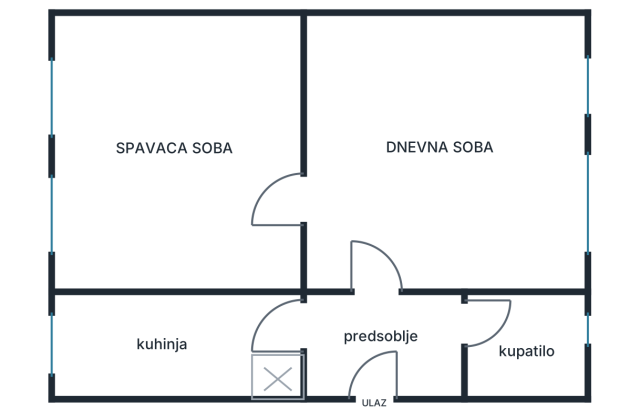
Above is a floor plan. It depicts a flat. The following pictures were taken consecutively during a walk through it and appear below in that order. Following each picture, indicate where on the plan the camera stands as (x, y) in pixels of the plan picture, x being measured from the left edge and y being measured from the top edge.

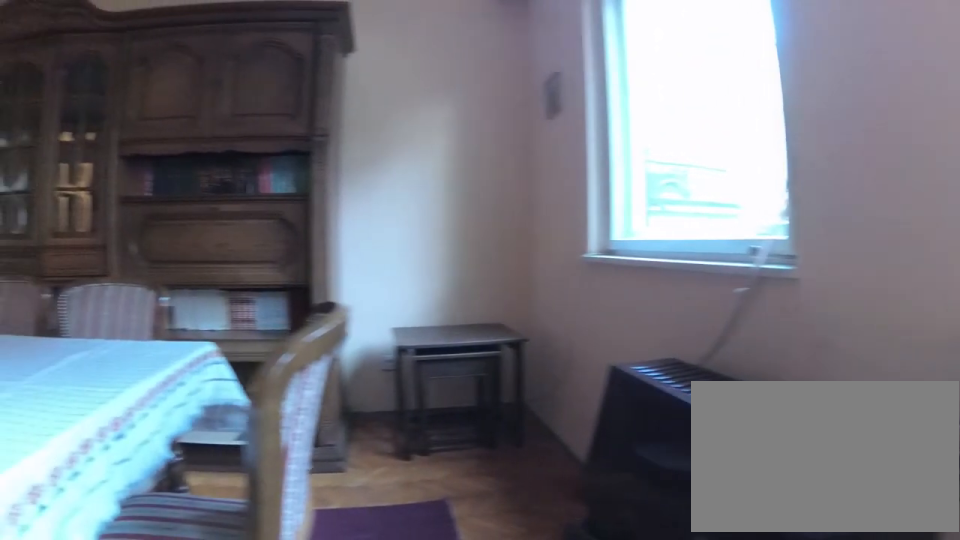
(530, 201)
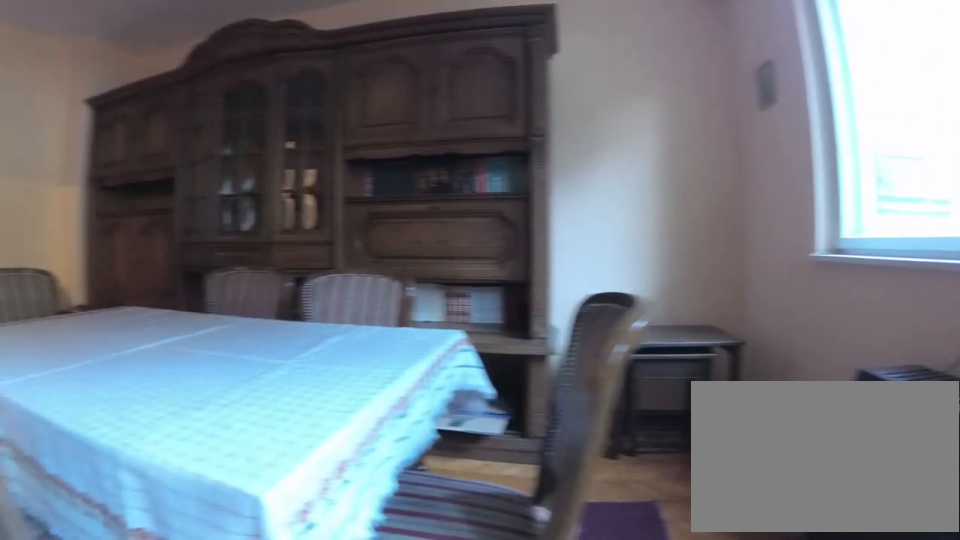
(539, 206)
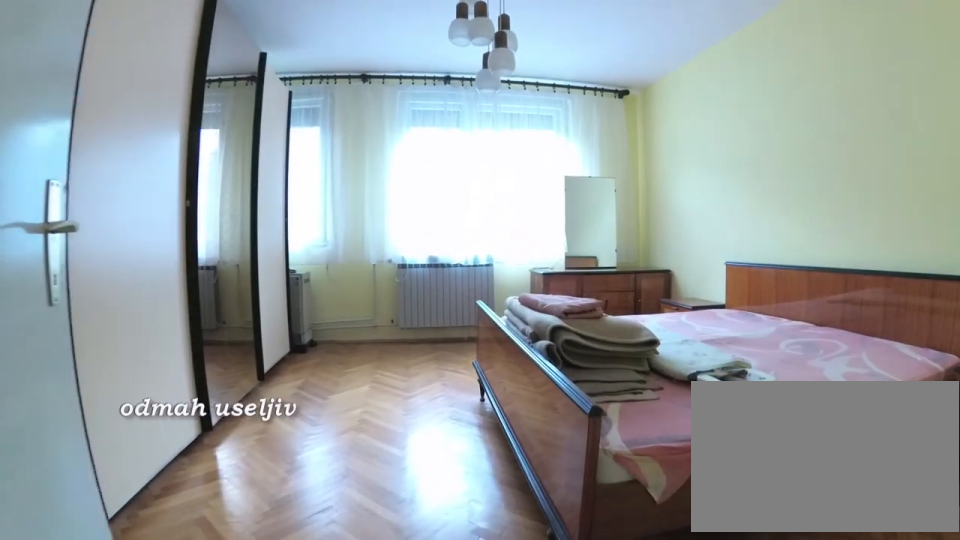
(313, 211)
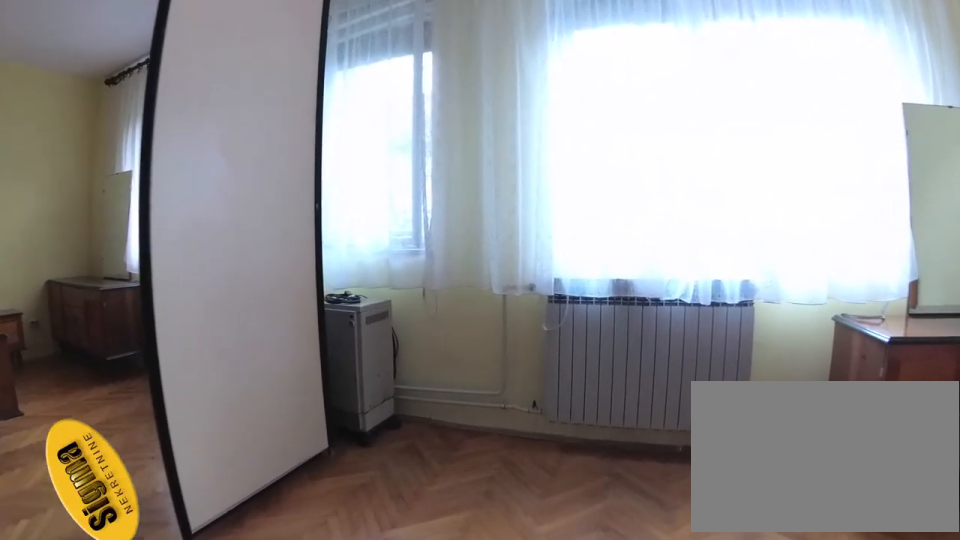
(211, 170)
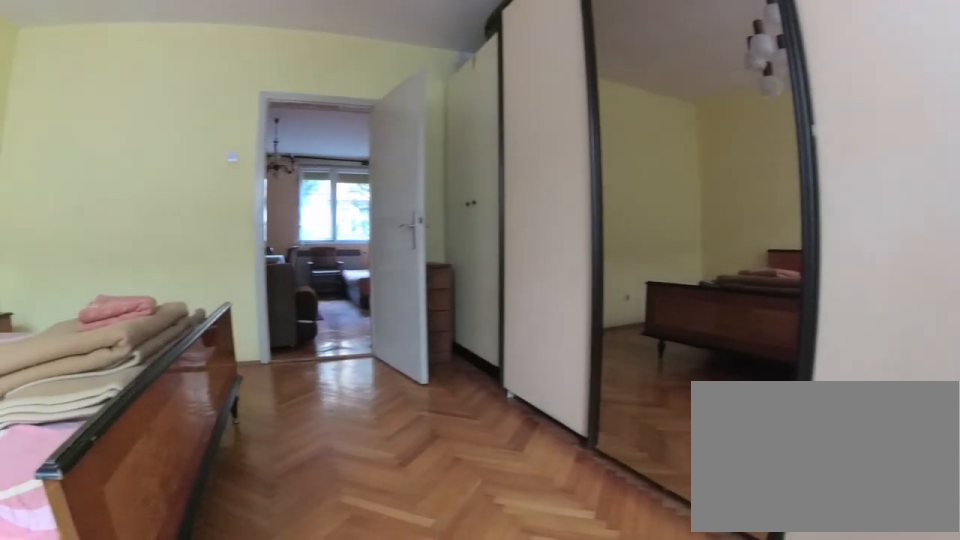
(125, 200)
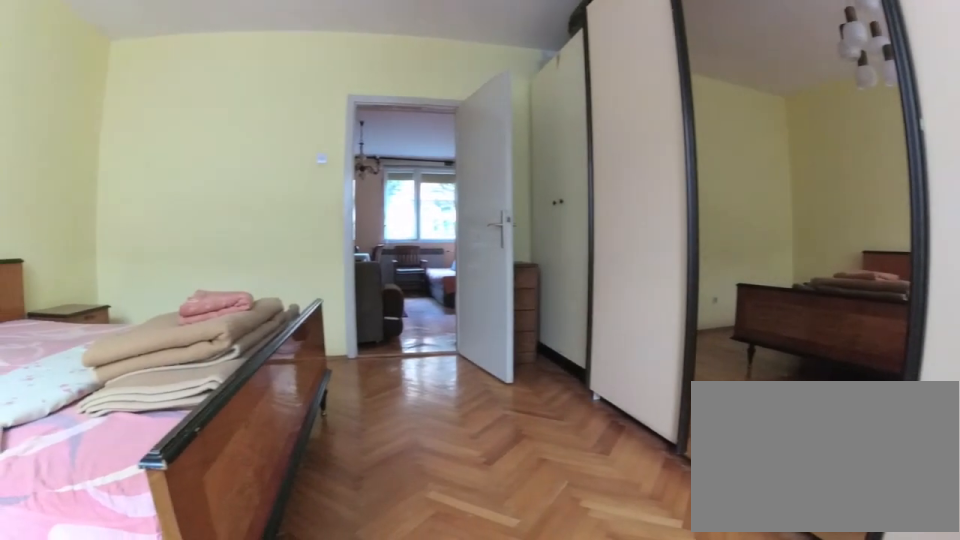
(122, 206)
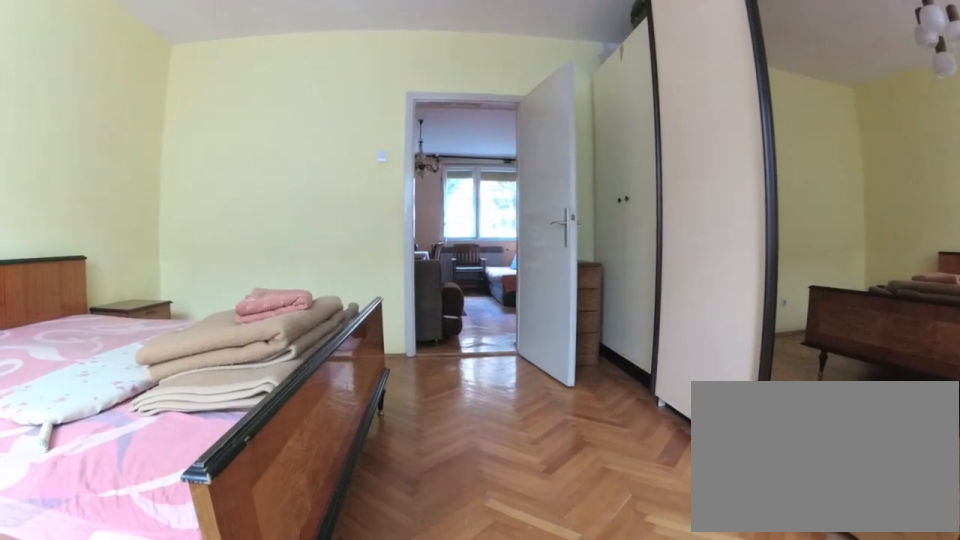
(122, 210)
